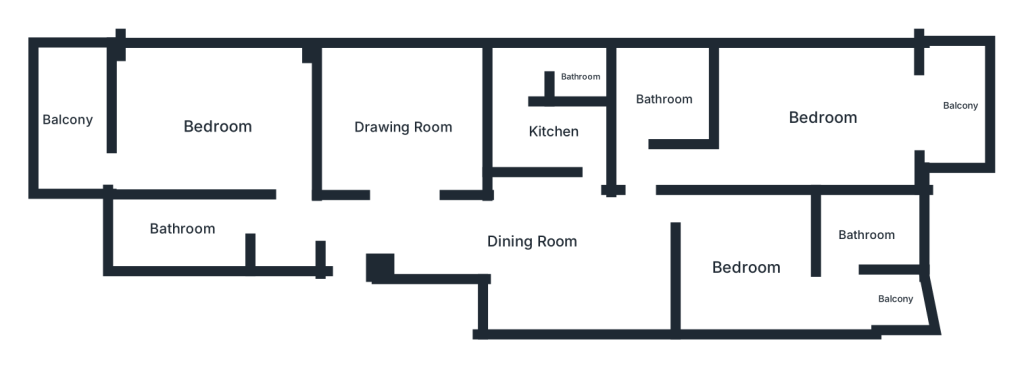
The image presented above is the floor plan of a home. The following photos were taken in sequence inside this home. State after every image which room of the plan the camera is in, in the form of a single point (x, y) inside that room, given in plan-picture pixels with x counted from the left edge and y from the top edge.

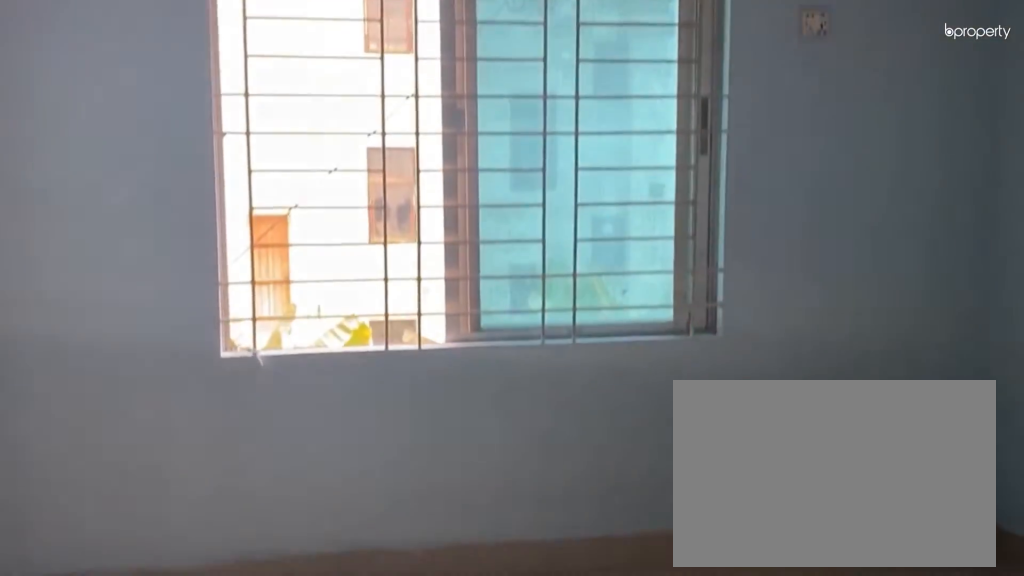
(405, 122)
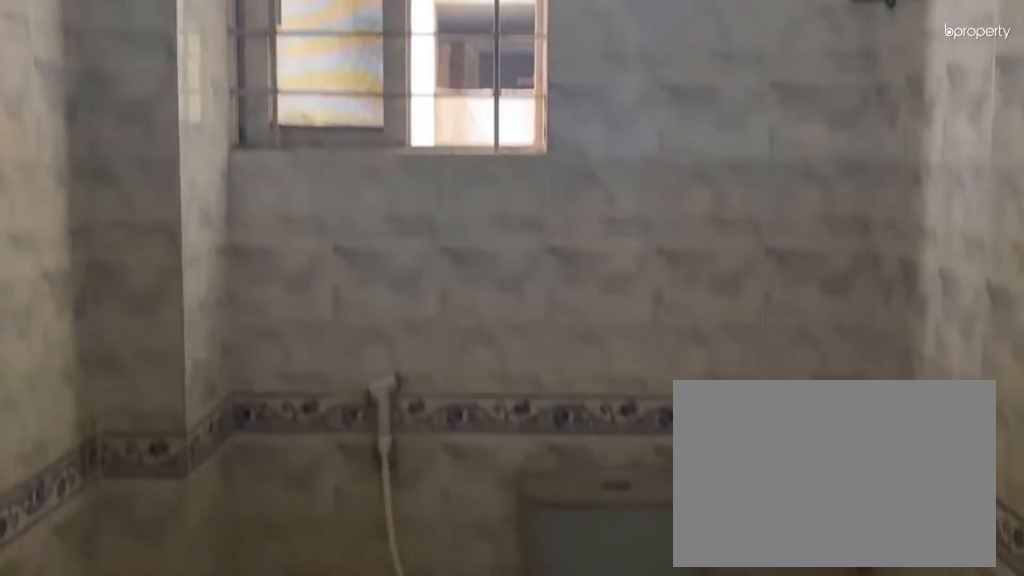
(182, 227)
